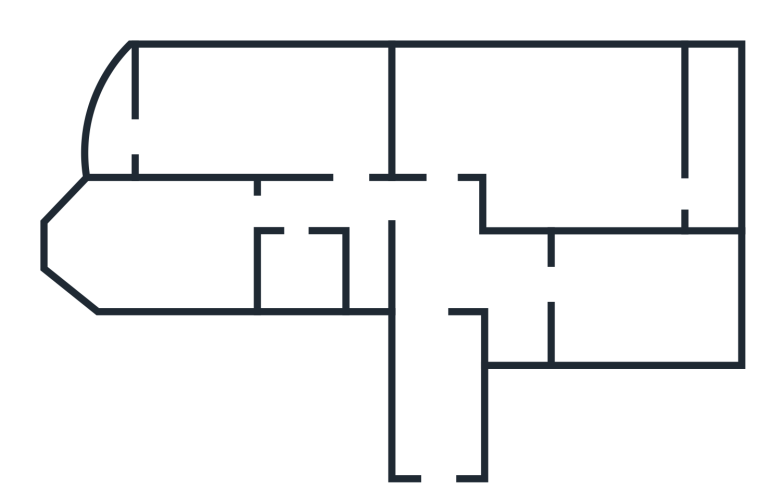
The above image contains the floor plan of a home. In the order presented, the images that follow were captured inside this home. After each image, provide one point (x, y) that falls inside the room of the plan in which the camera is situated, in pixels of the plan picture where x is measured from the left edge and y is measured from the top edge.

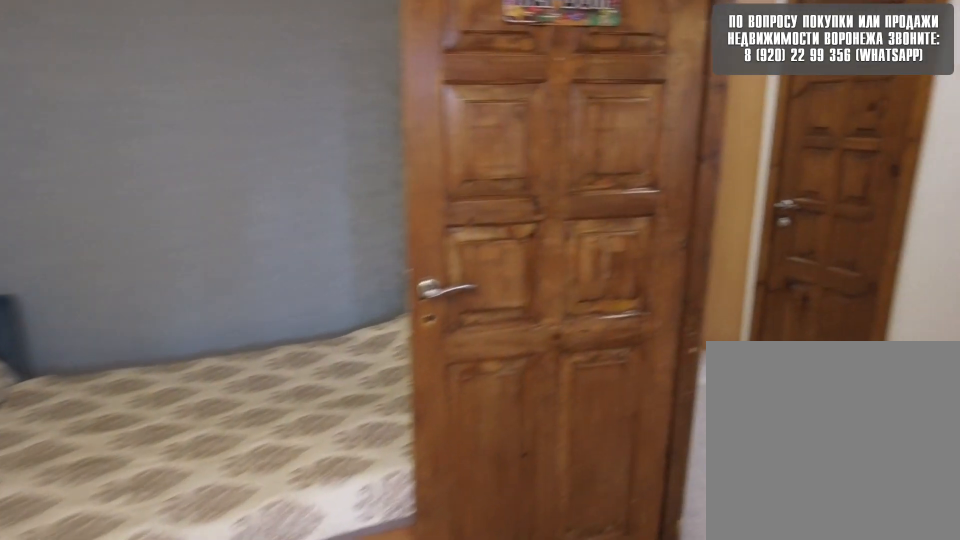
(292, 149)
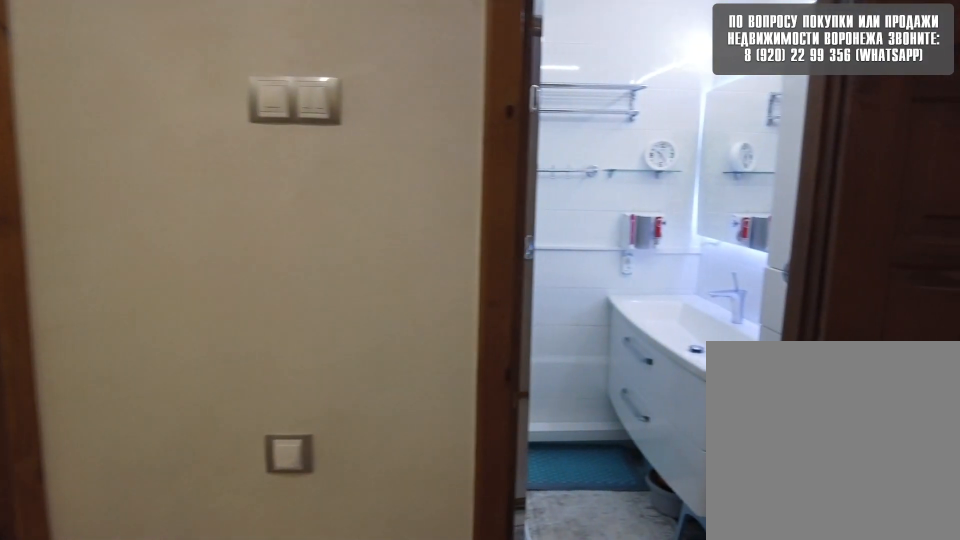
(366, 191)
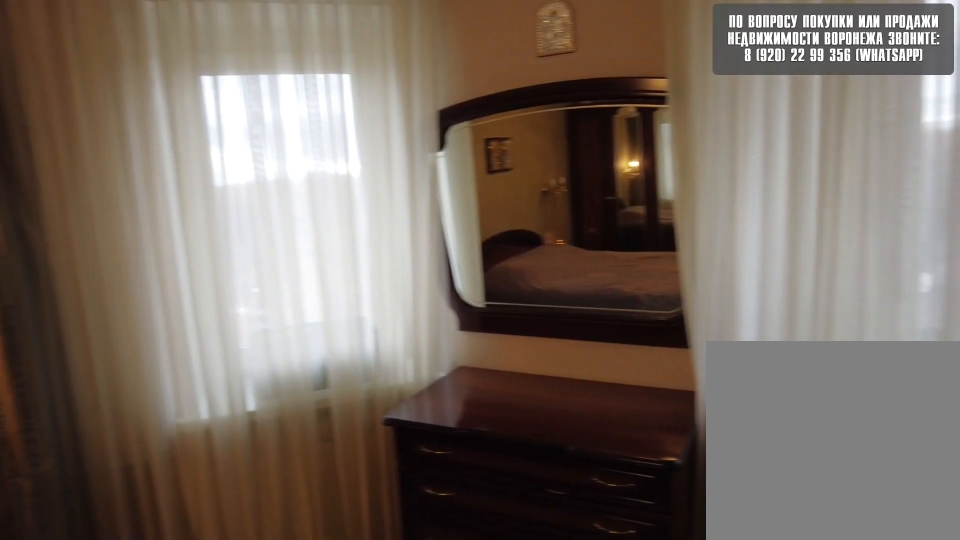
(178, 238)
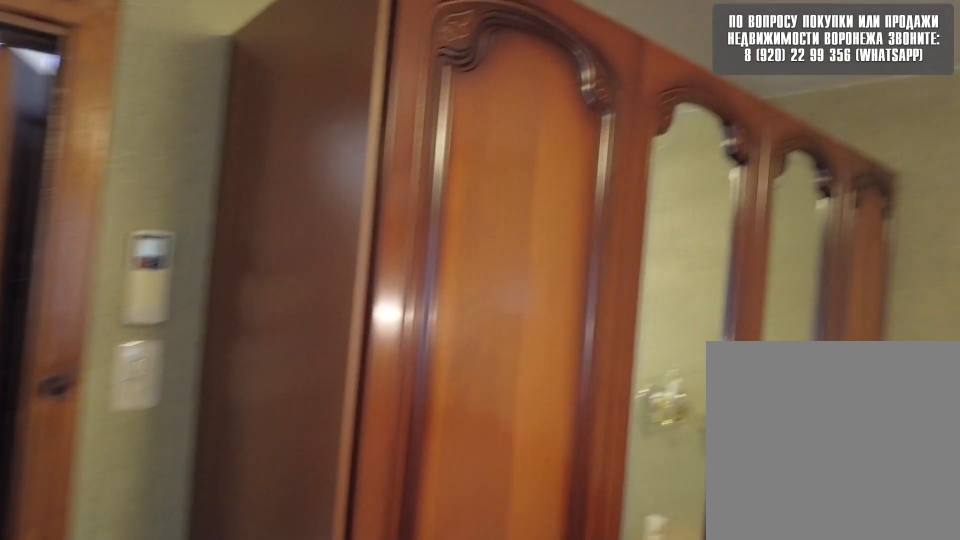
(178, 238)
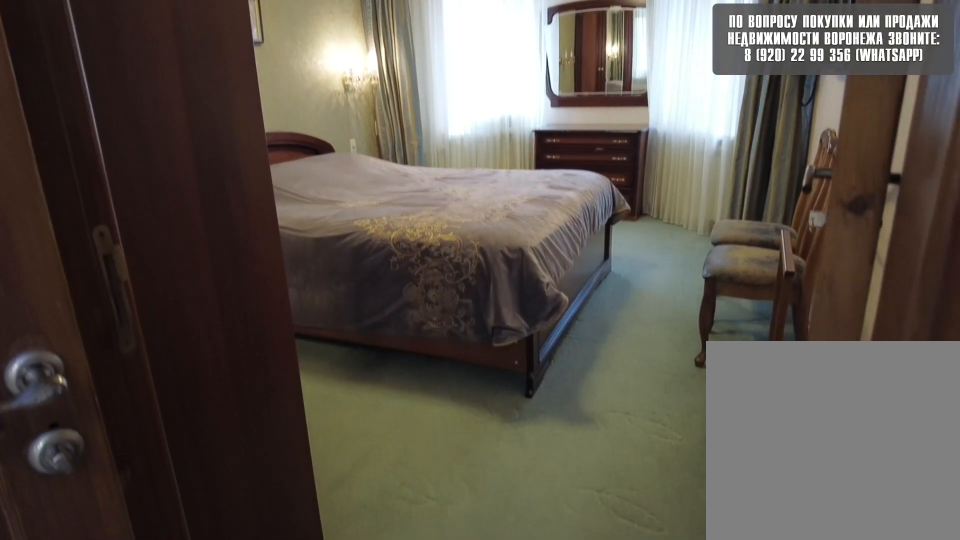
(295, 224)
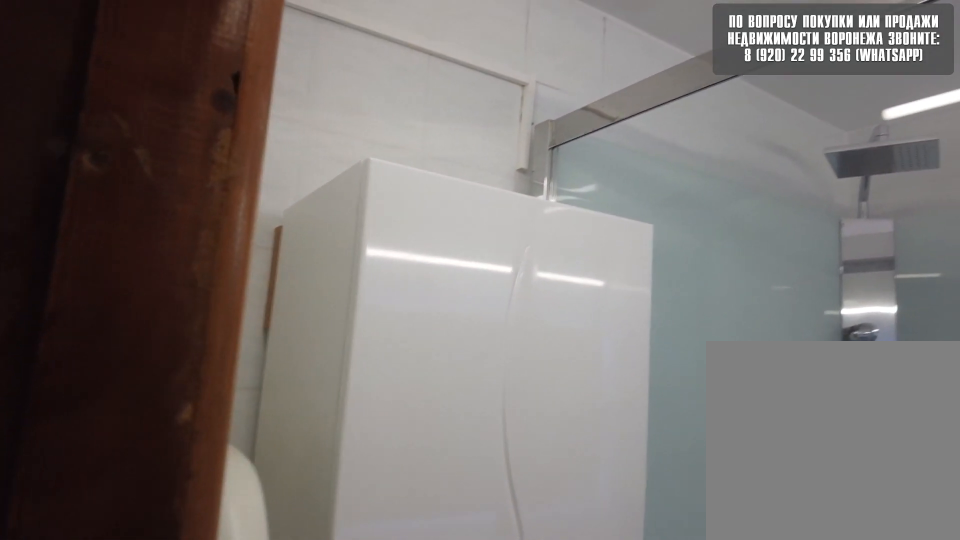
(295, 224)
